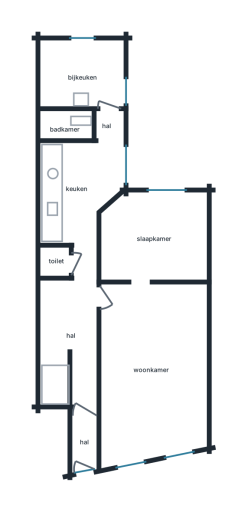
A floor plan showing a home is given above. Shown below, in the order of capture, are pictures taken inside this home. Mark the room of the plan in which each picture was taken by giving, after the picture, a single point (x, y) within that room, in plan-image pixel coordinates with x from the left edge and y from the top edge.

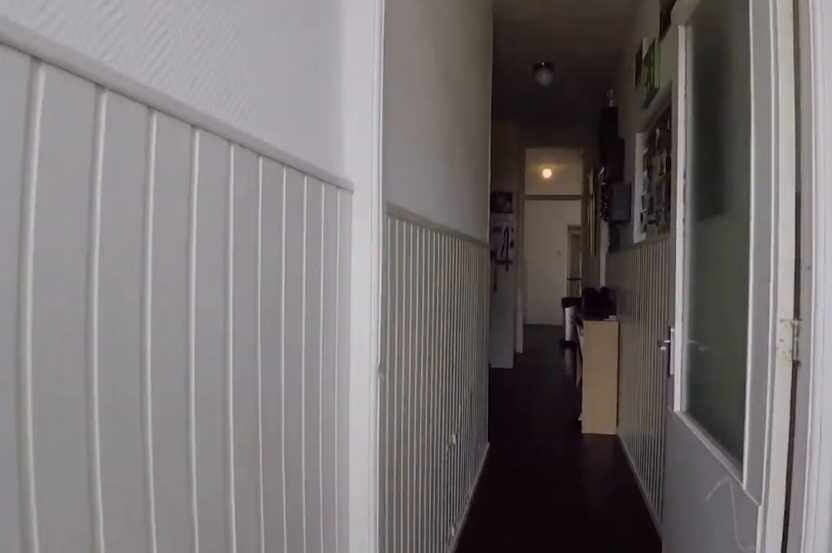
(76, 346)
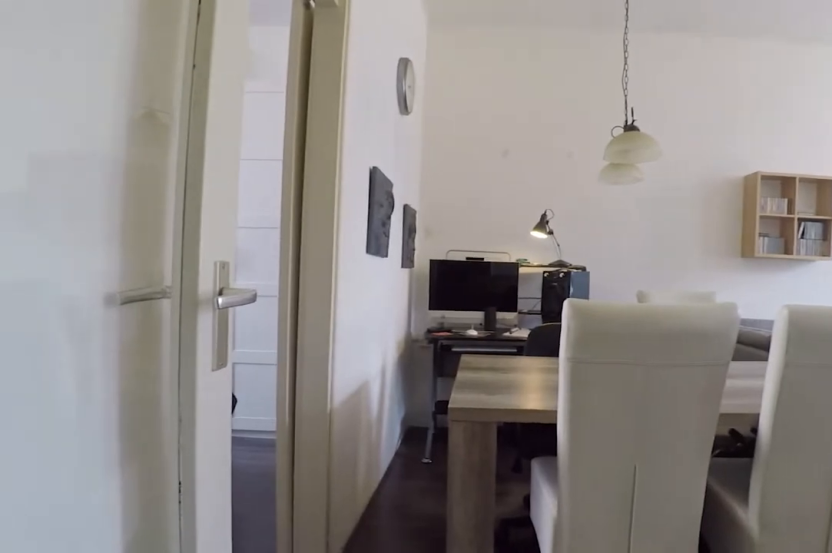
(205, 365)
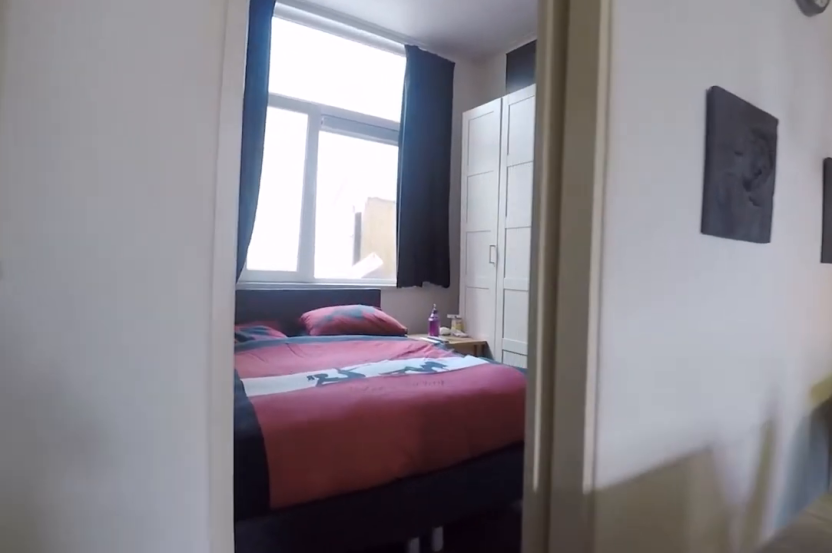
(205, 365)
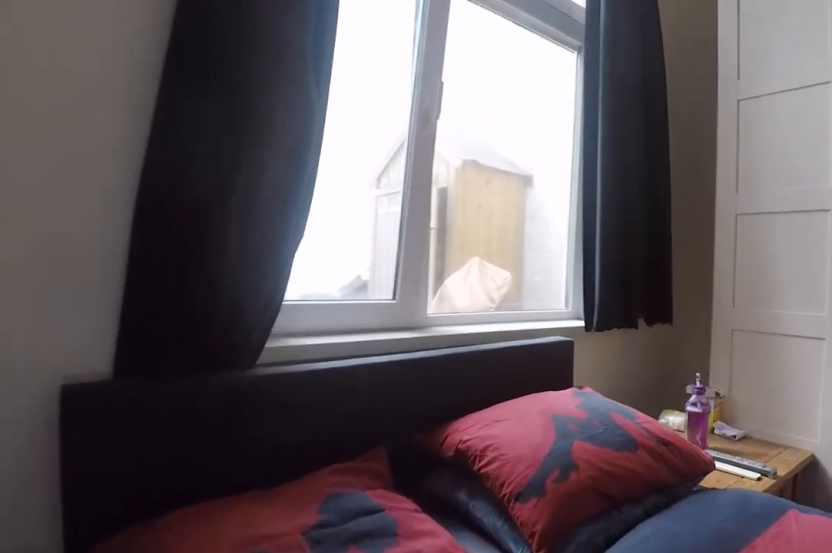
(155, 238)
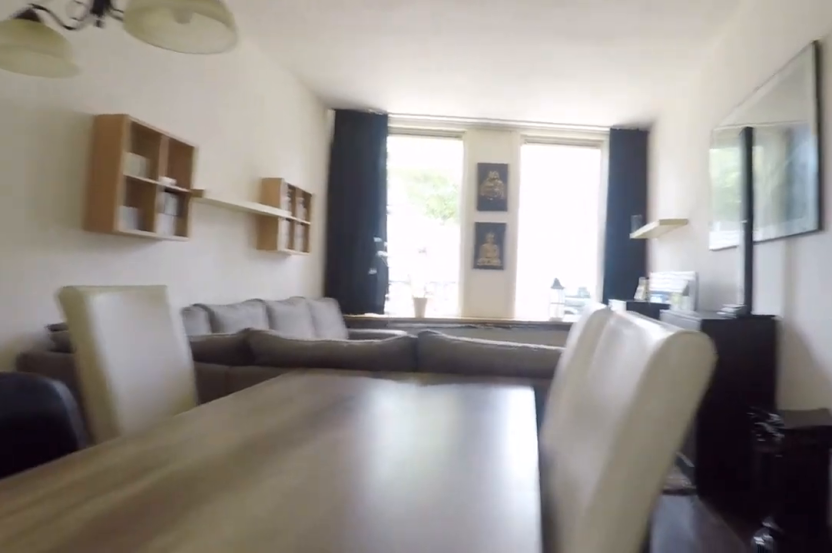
(205, 370)
